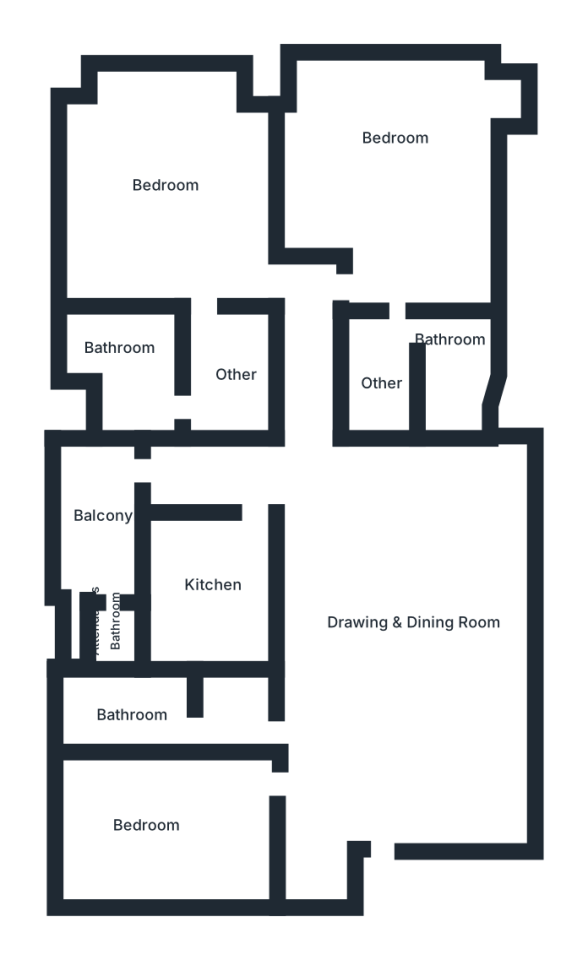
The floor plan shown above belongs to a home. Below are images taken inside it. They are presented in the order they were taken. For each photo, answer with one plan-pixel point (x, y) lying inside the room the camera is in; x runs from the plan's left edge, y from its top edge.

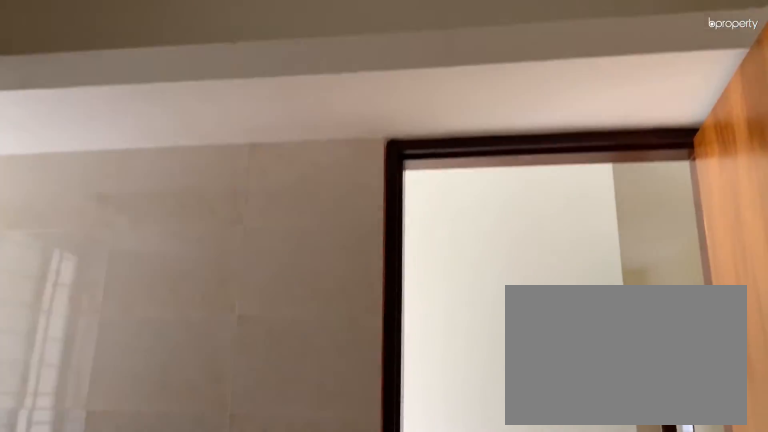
(212, 596)
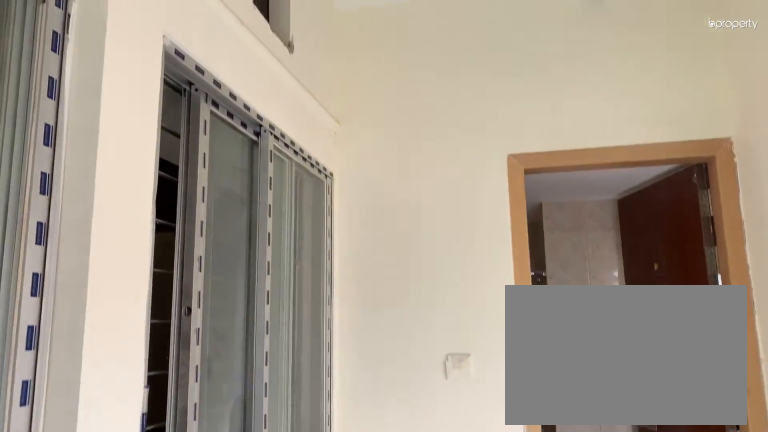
(98, 517)
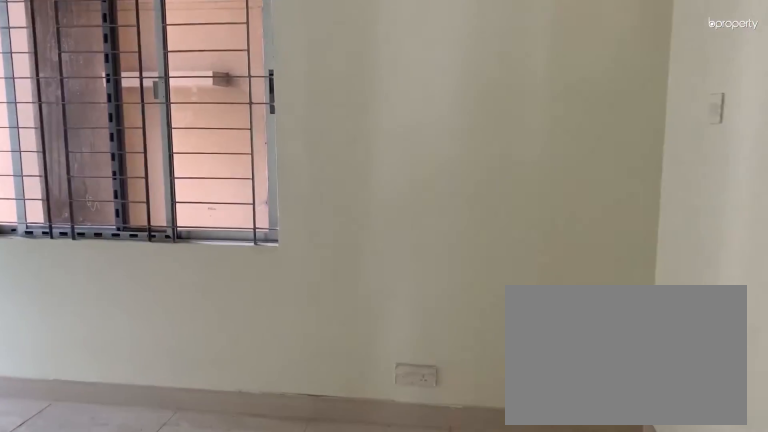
(399, 183)
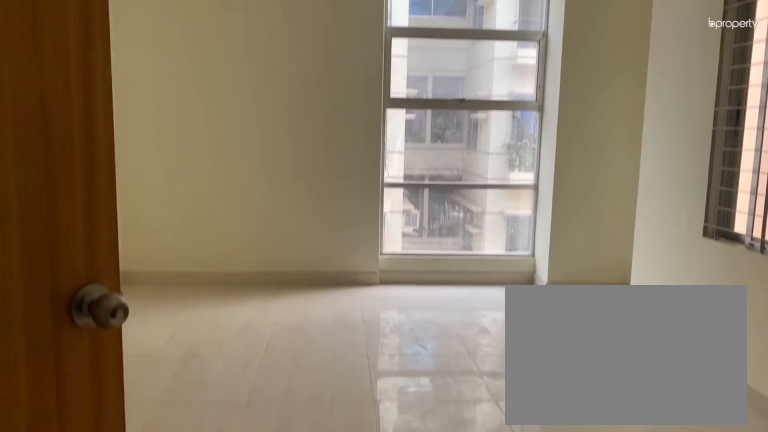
(399, 183)
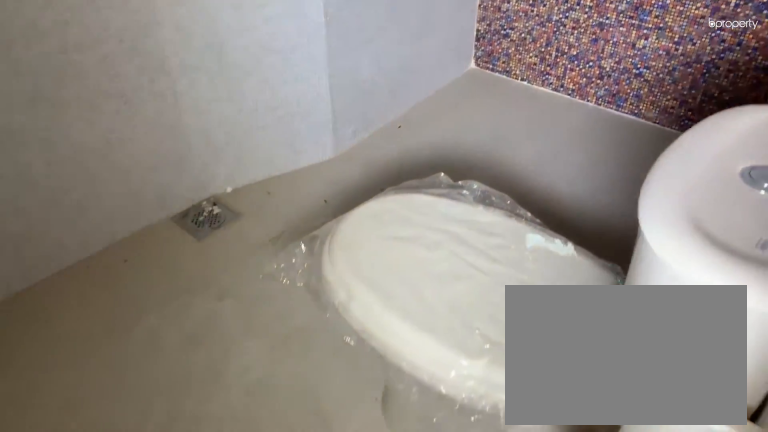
(461, 353)
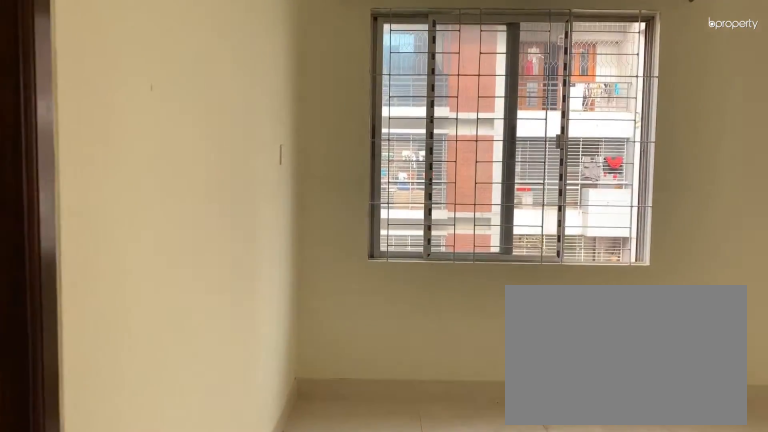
(187, 205)
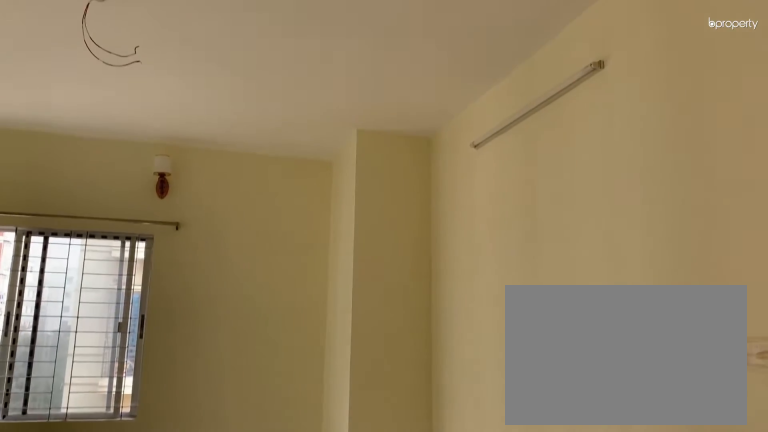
(187, 205)
